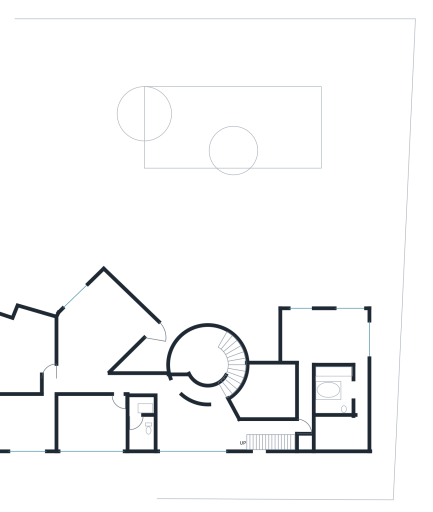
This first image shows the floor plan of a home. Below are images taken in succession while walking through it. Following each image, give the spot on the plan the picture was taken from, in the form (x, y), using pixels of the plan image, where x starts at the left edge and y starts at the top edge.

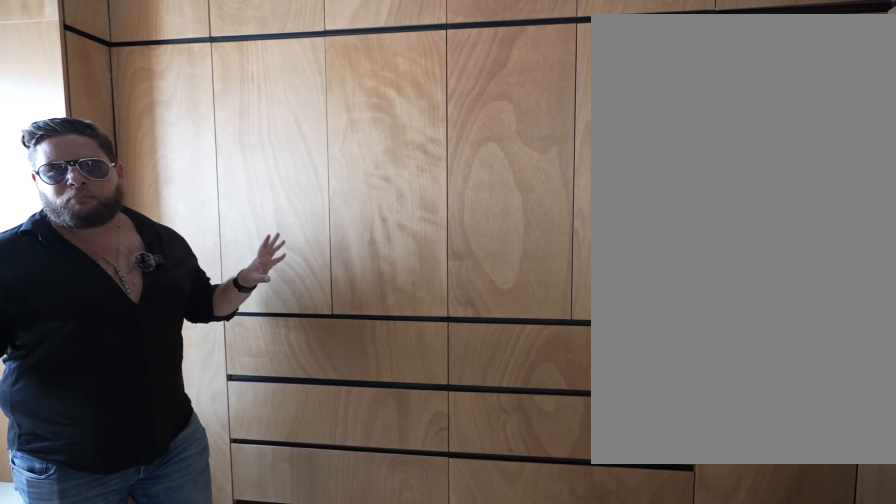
(337, 435)
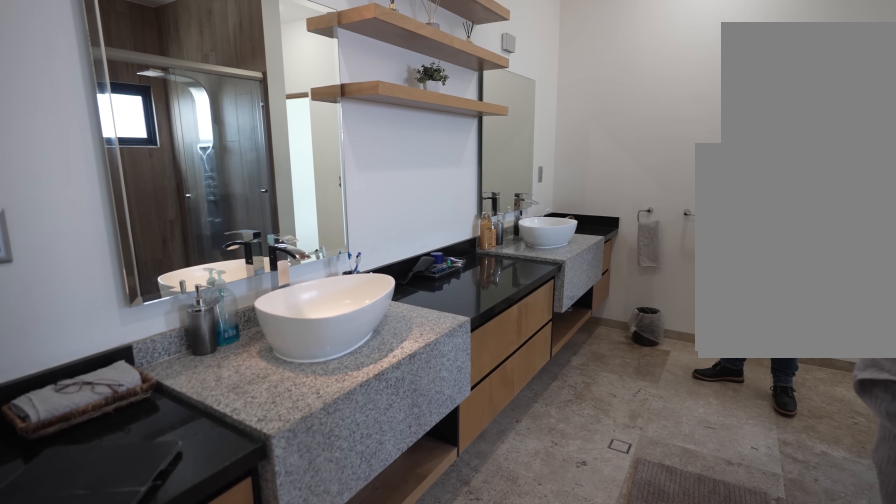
(349, 389)
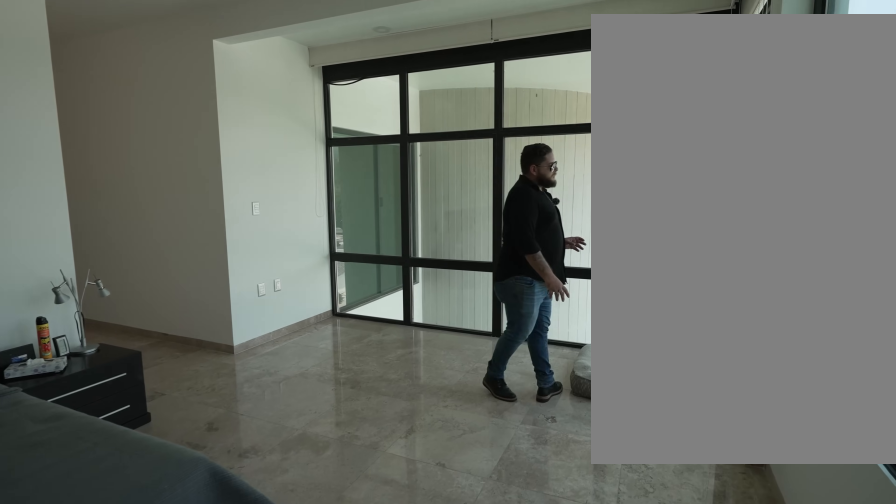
(343, 319)
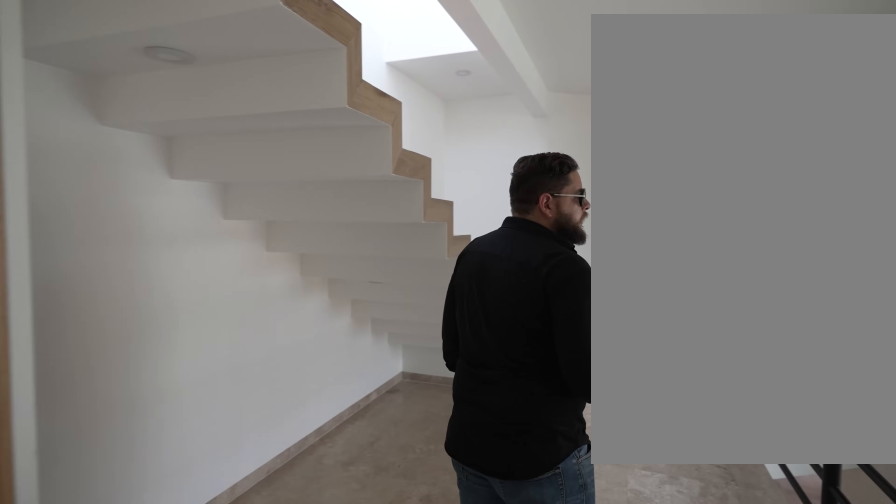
(302, 415)
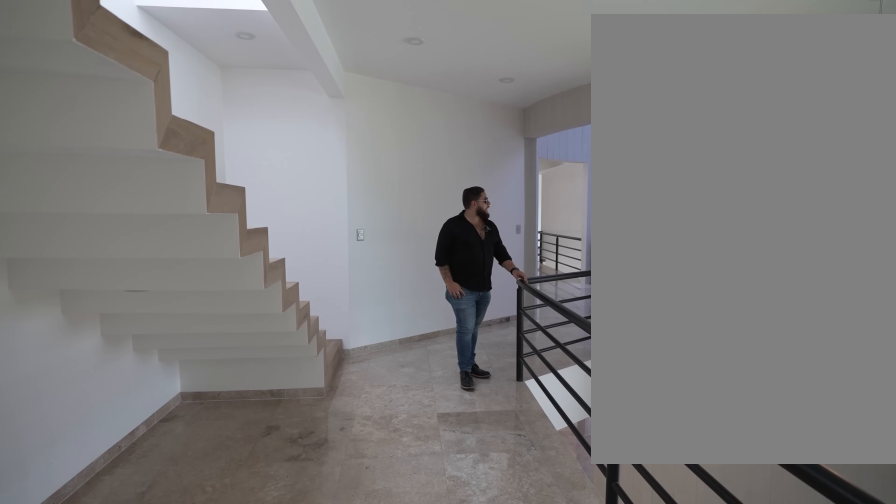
(280, 425)
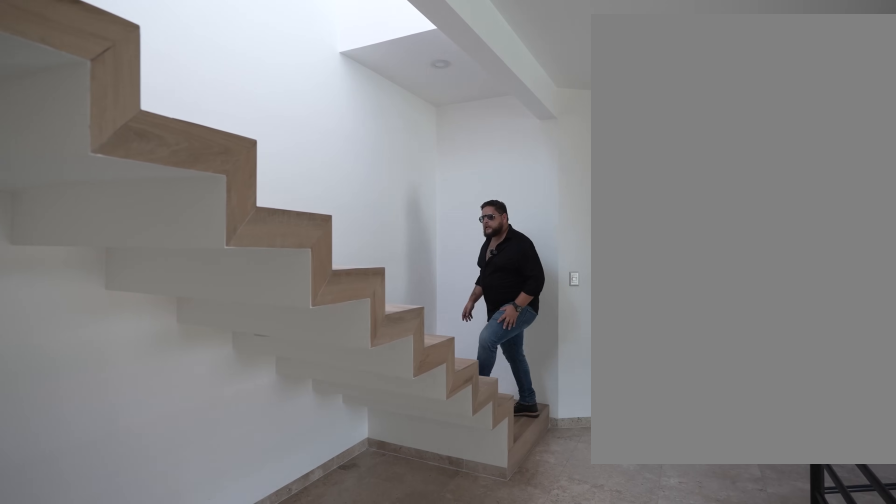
(280, 425)
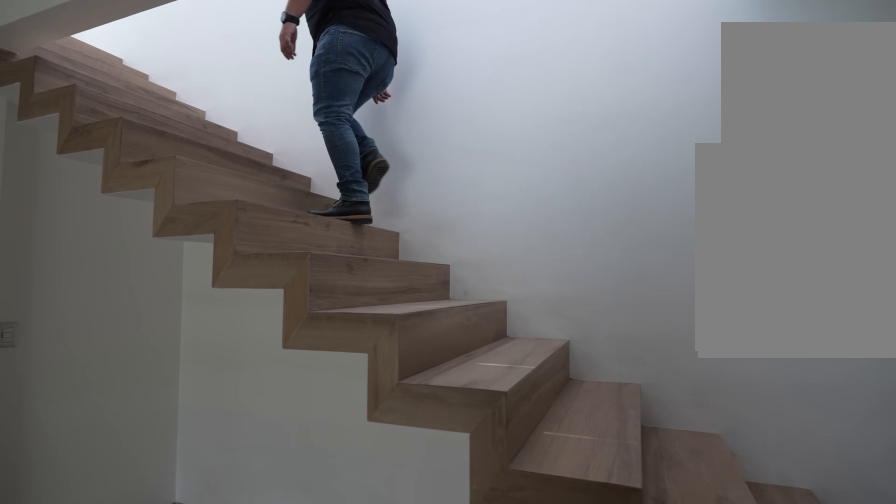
(256, 426)
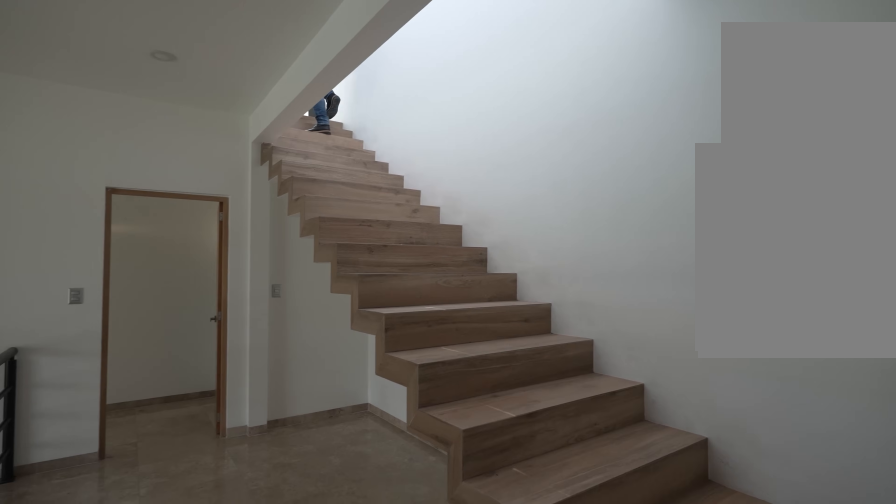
(242, 439)
